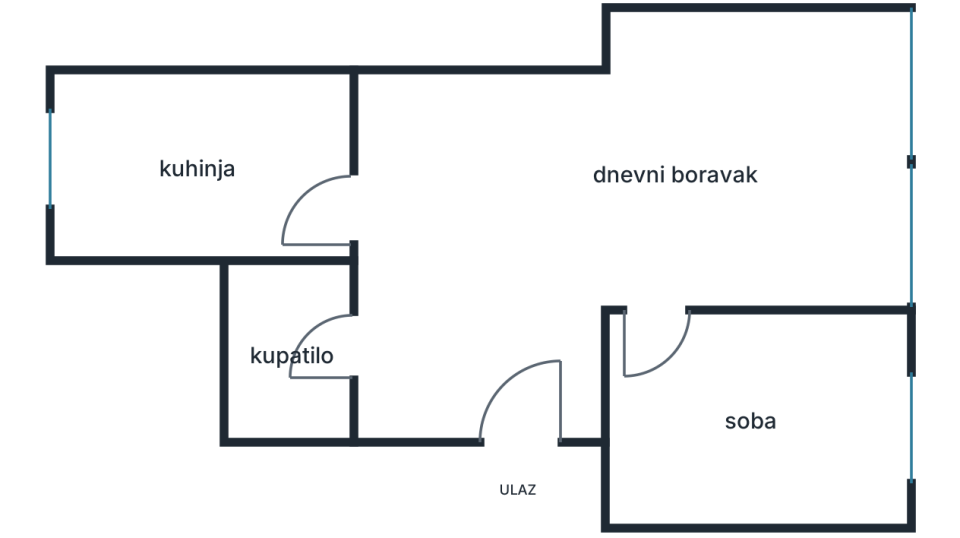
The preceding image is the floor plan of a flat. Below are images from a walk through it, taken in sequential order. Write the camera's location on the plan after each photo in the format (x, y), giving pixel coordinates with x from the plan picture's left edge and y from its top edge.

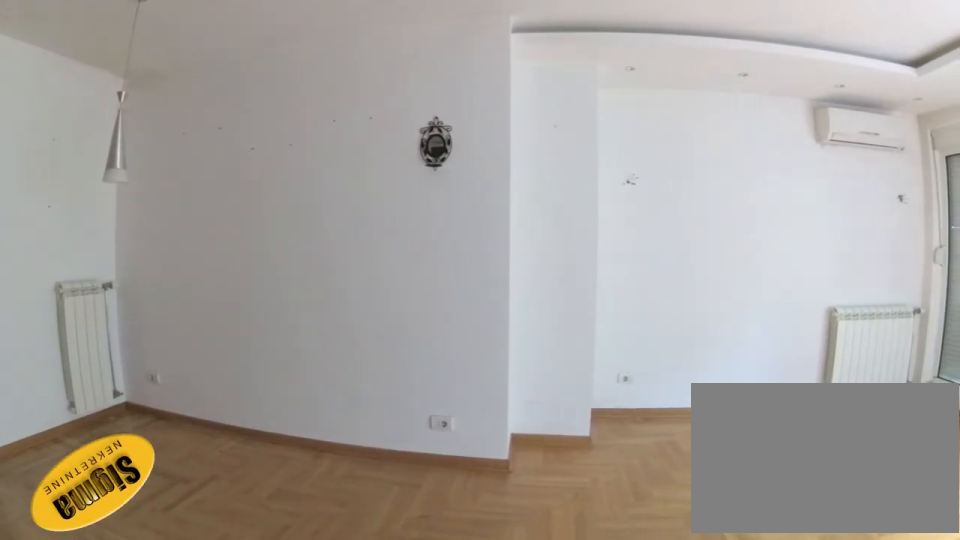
(661, 296)
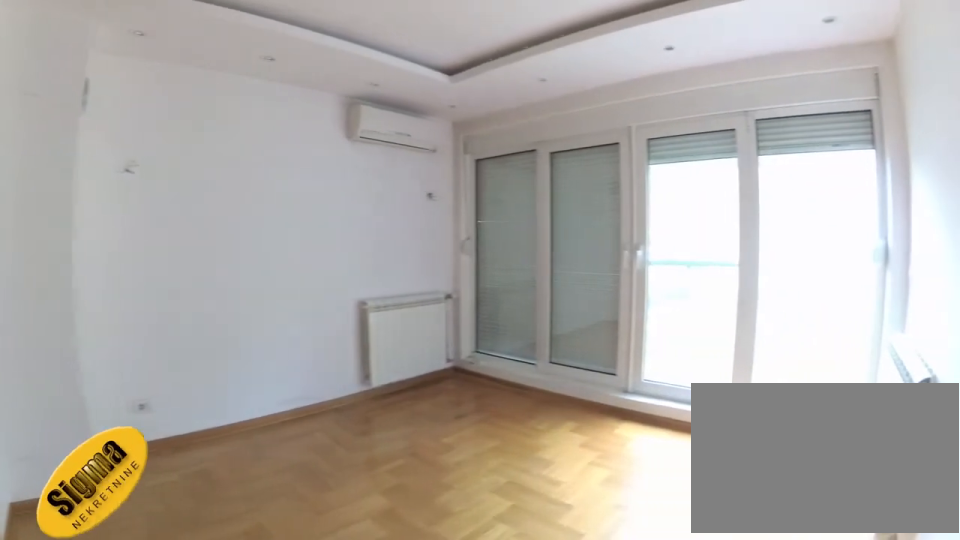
(656, 281)
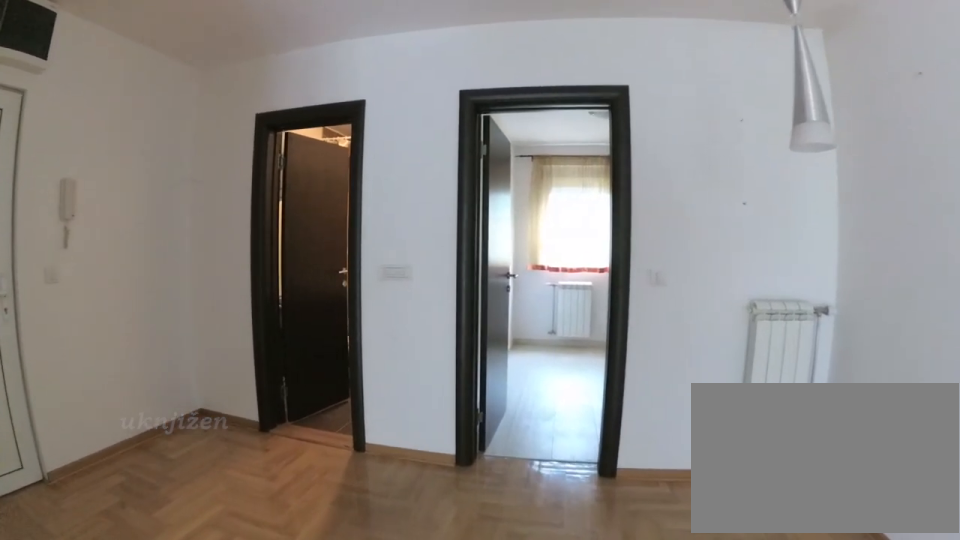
(610, 240)
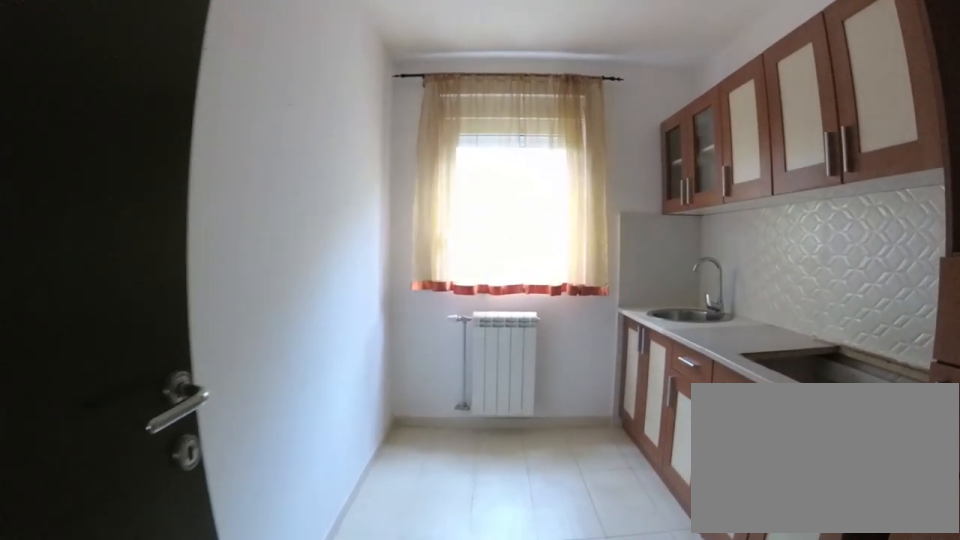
(384, 207)
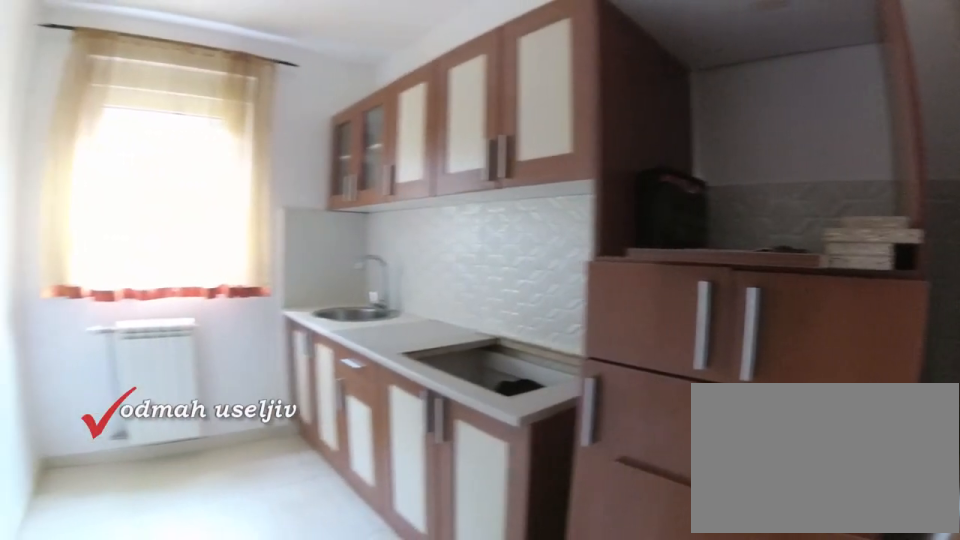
(348, 219)
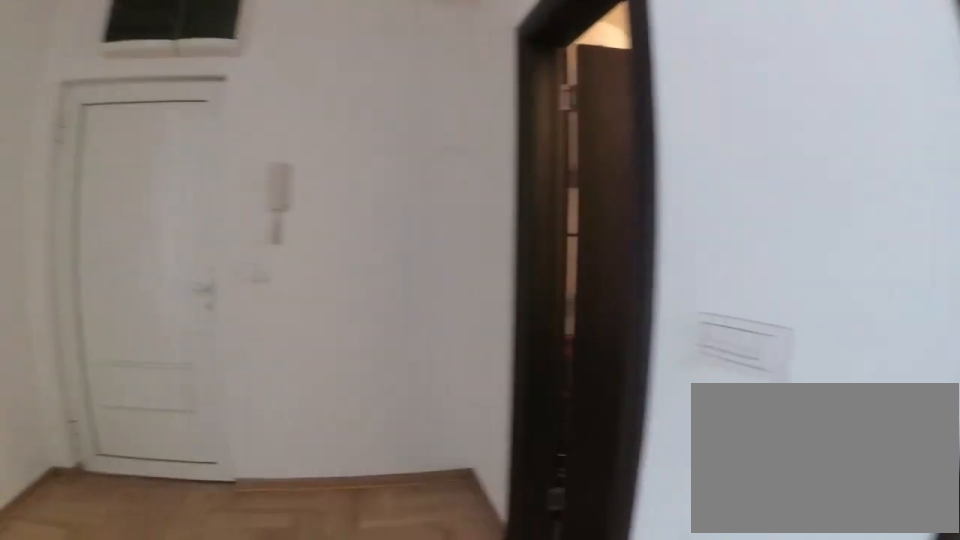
(392, 169)
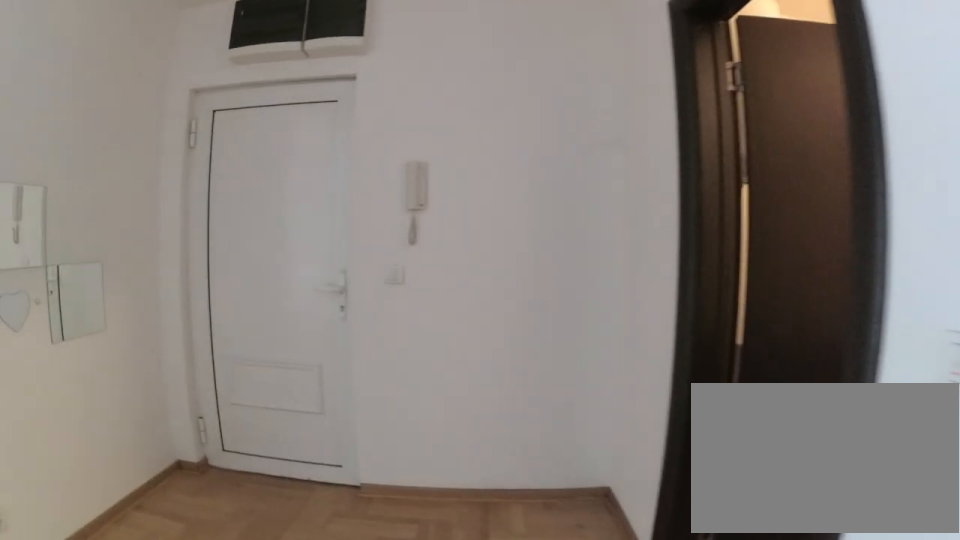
(398, 184)
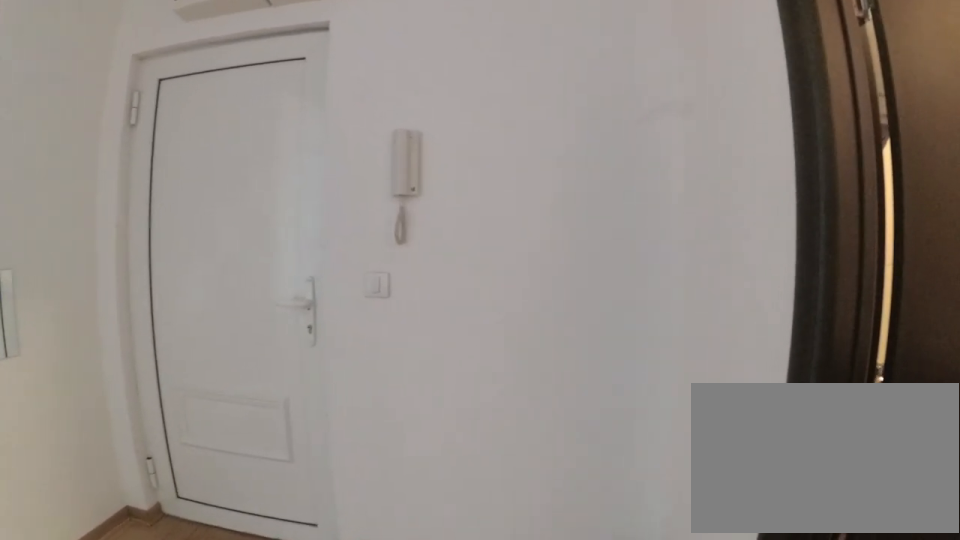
(394, 224)
